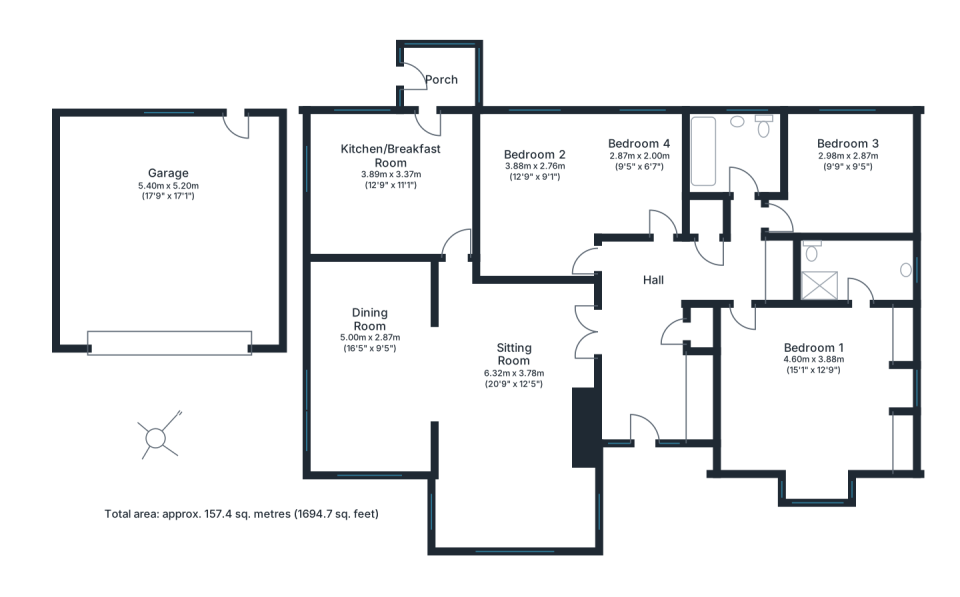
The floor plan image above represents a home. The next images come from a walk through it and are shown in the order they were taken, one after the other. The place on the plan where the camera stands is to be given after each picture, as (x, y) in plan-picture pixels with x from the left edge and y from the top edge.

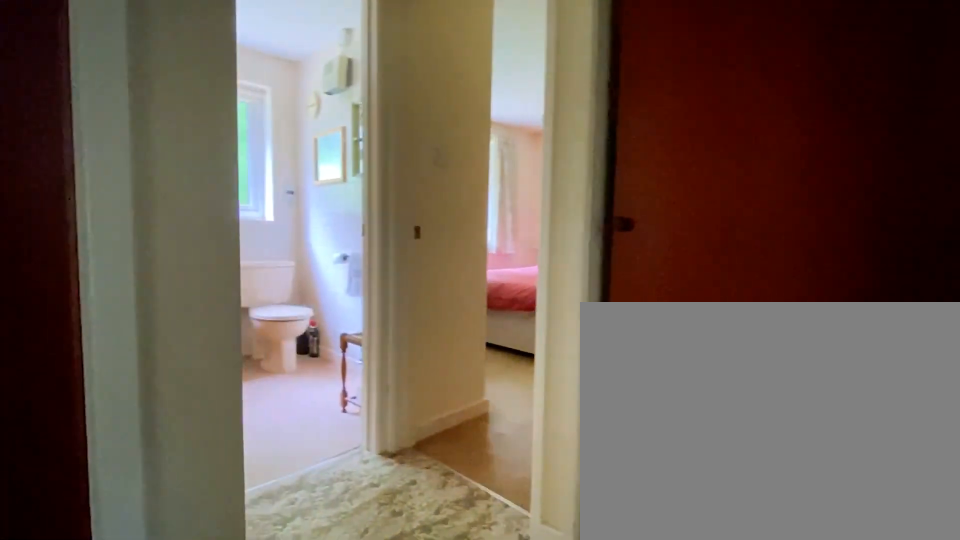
(731, 258)
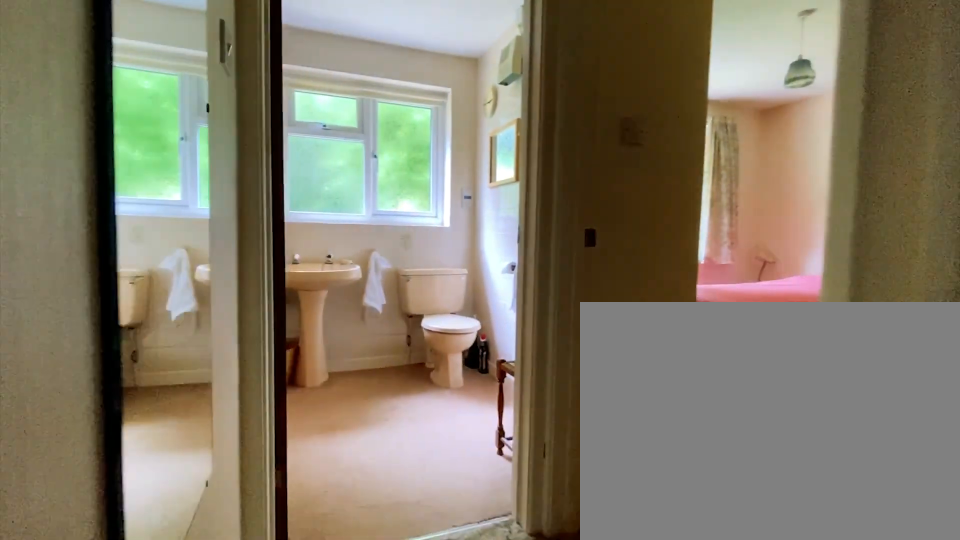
(745, 247)
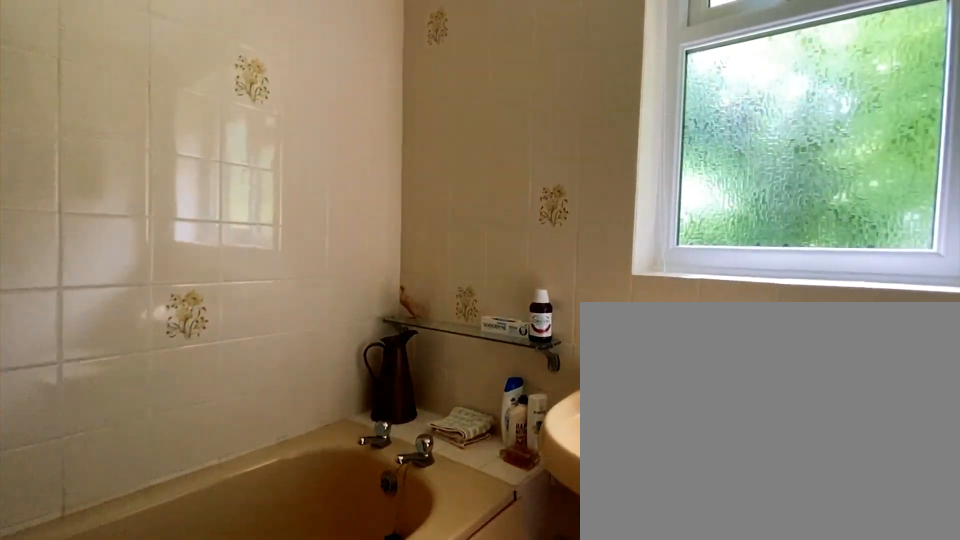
(745, 169)
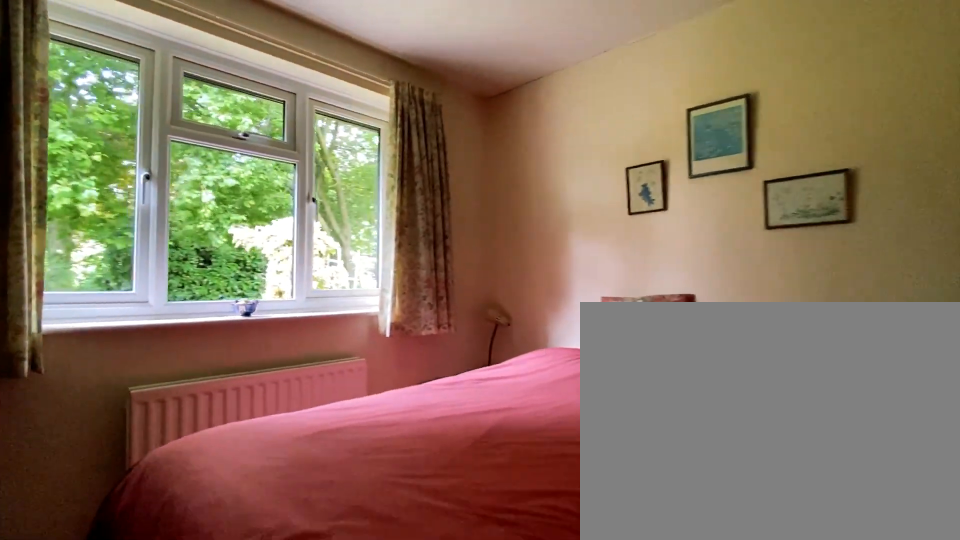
(835, 210)
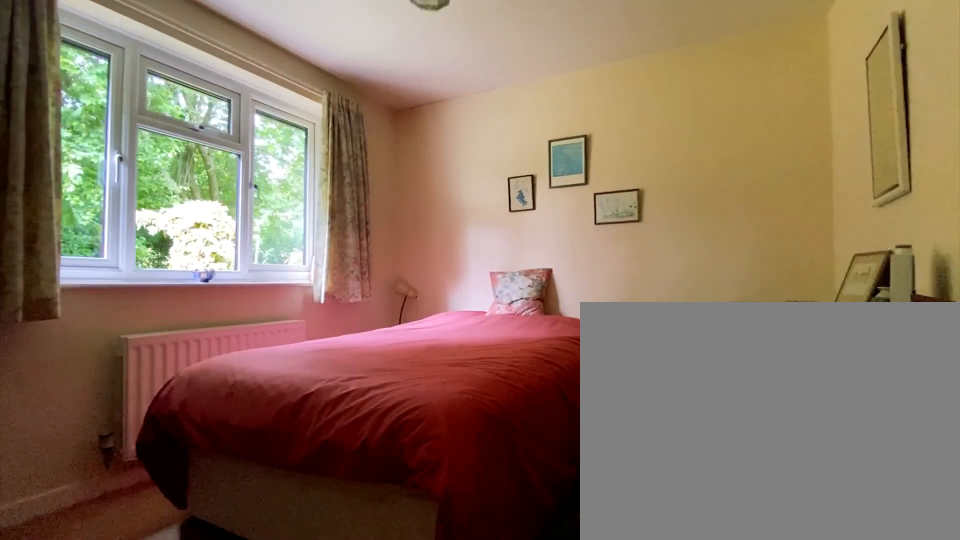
(796, 212)
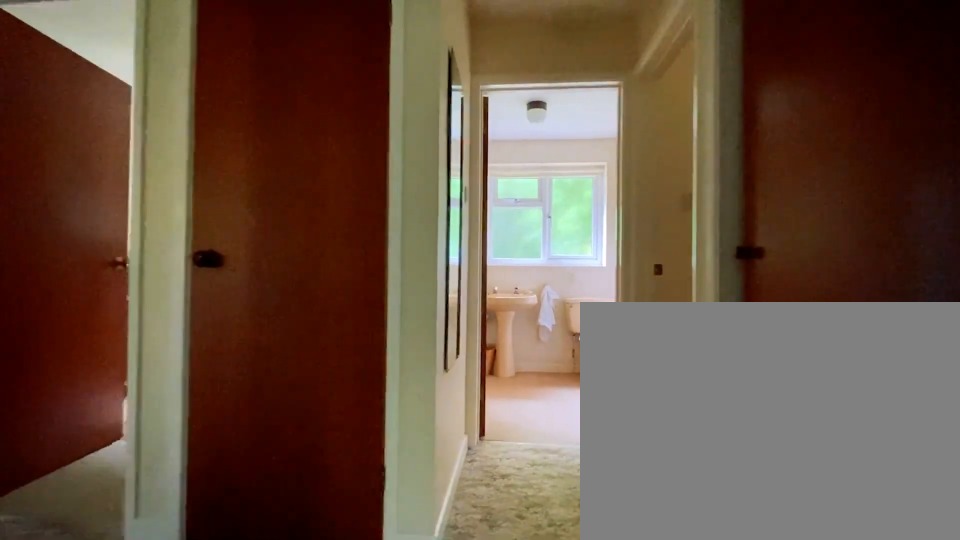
(745, 274)
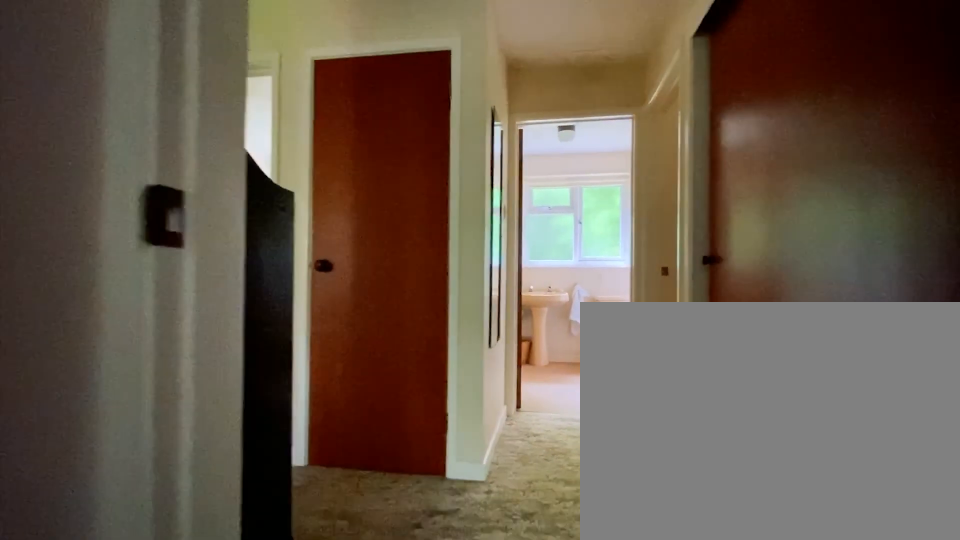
(745, 298)
